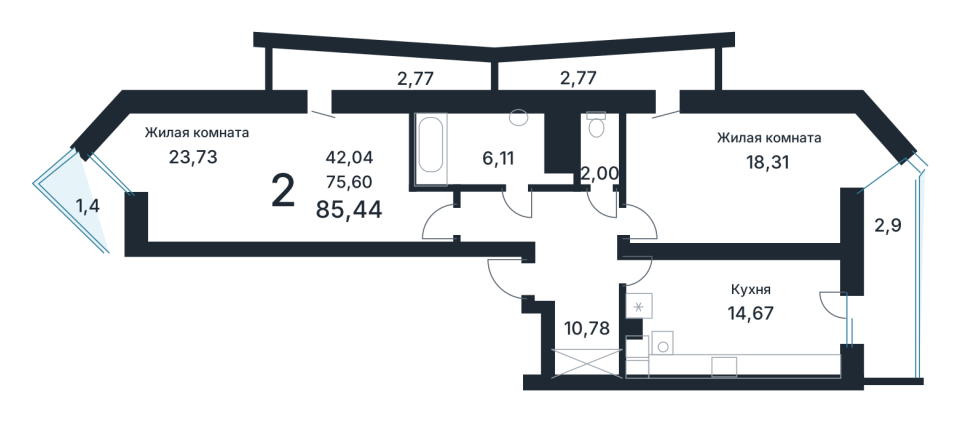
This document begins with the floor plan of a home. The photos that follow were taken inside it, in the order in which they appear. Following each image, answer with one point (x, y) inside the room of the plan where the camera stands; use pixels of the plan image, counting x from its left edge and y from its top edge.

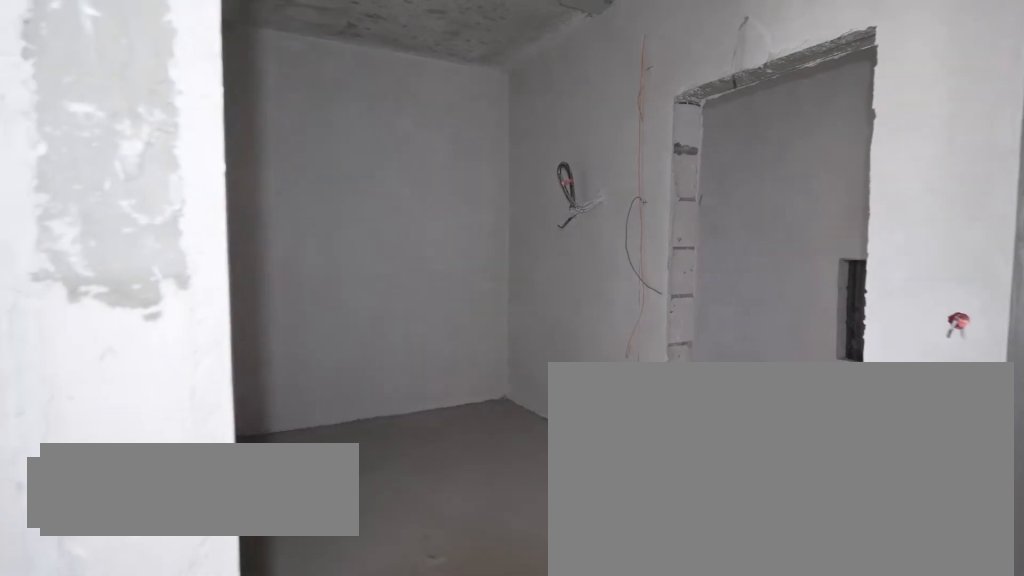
(563, 267)
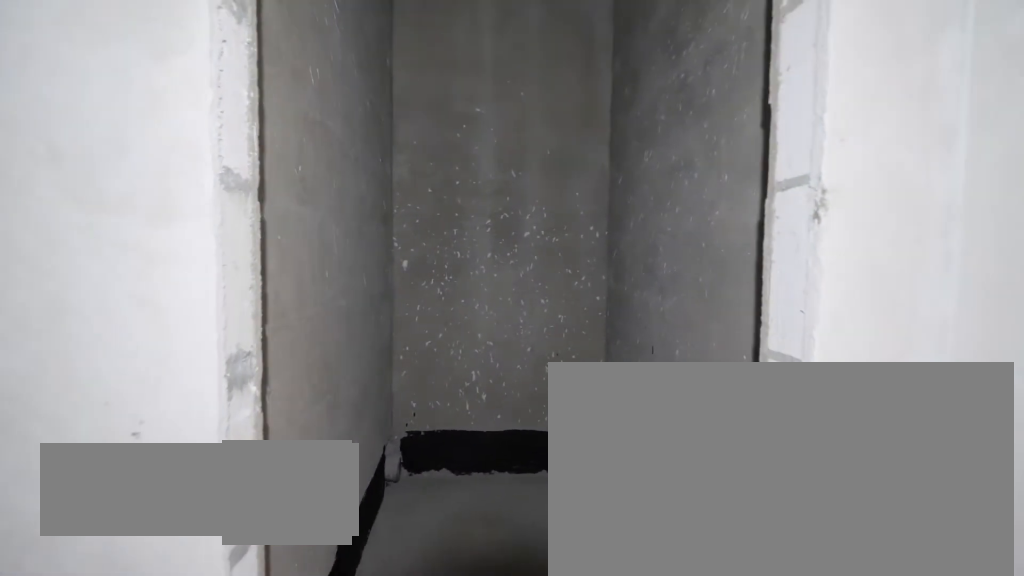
(598, 150)
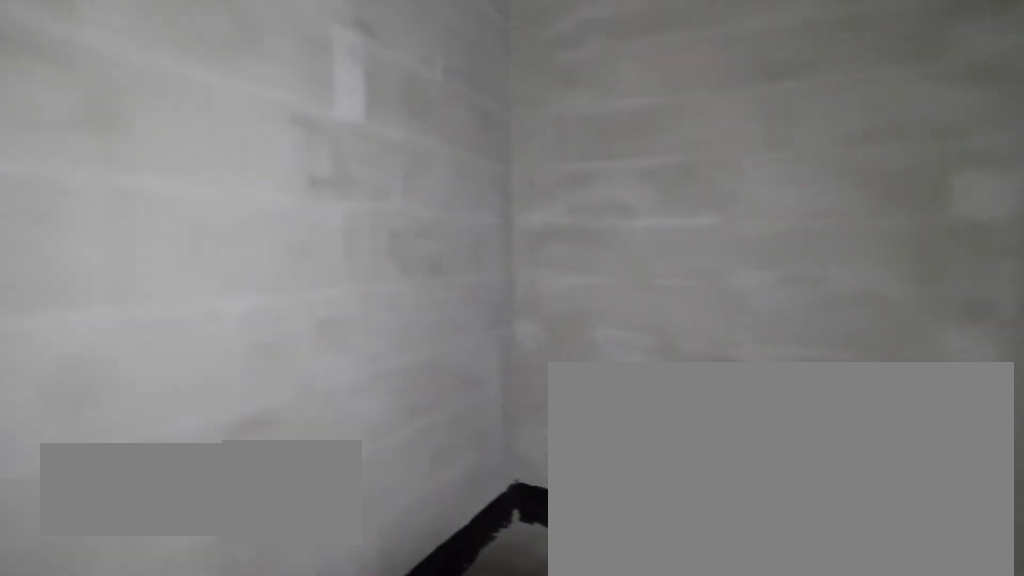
(485, 151)
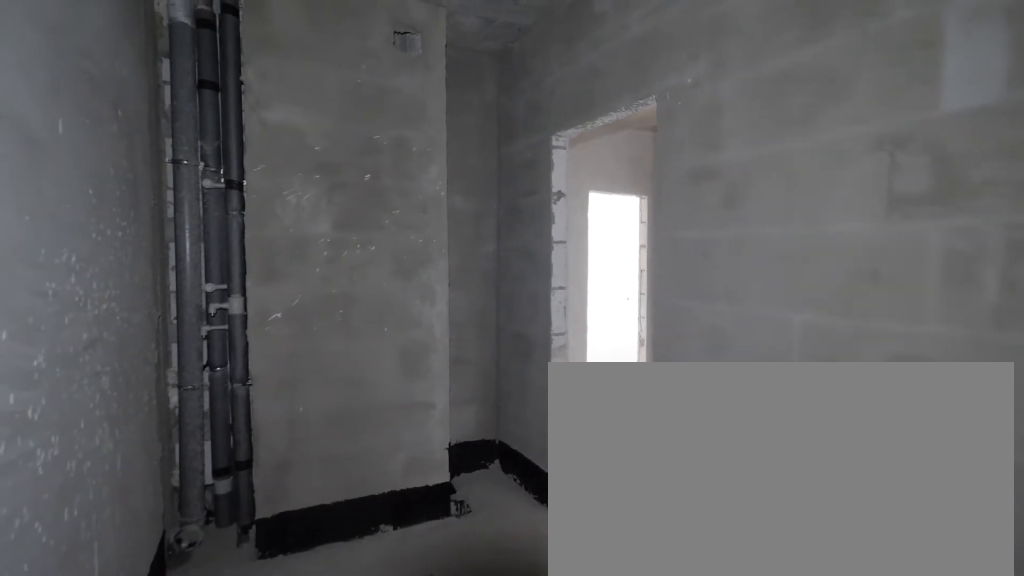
(485, 151)
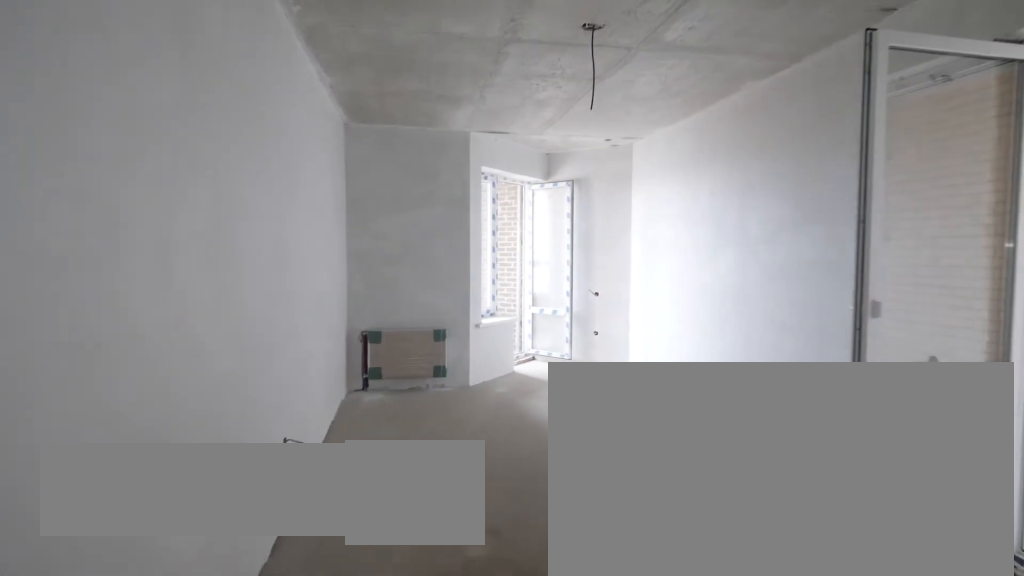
(332, 184)
